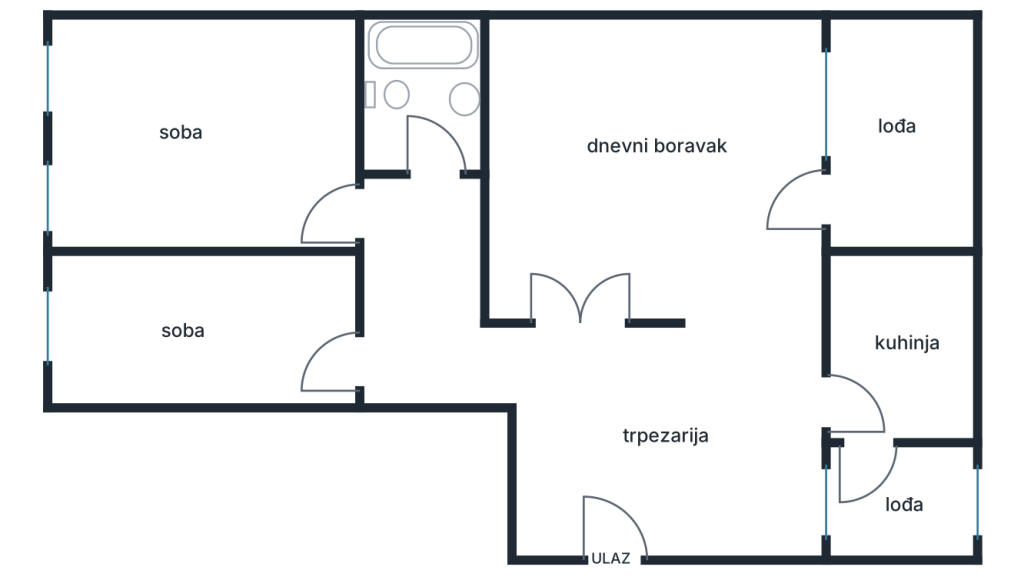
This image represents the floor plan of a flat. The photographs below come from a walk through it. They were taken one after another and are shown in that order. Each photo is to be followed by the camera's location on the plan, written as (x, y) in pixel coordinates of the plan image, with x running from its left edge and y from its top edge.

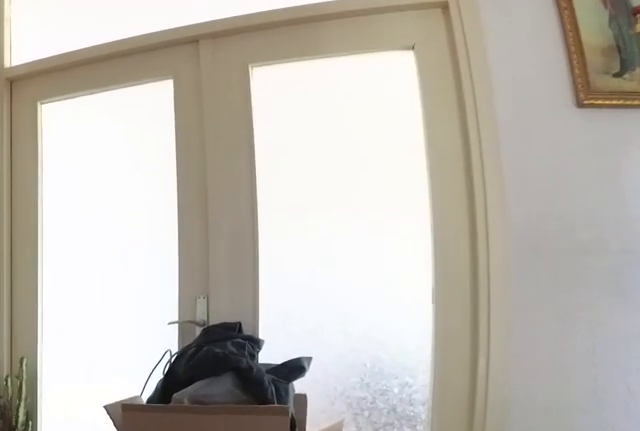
(609, 485)
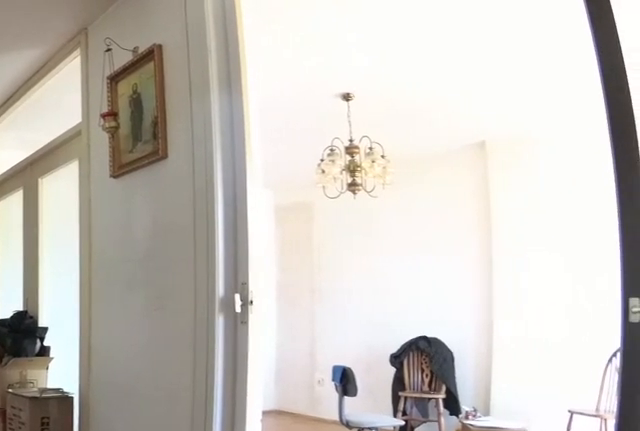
(793, 422)
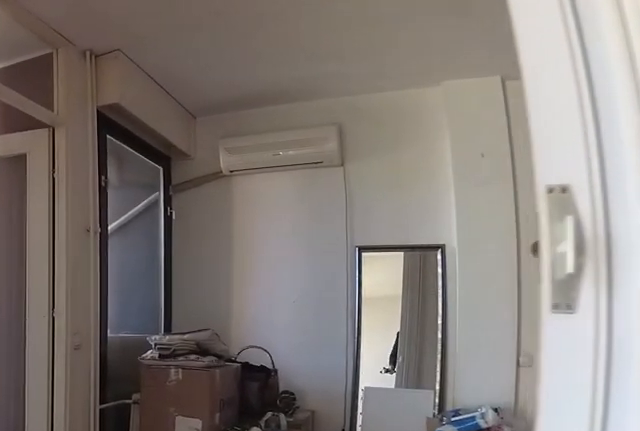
(714, 255)
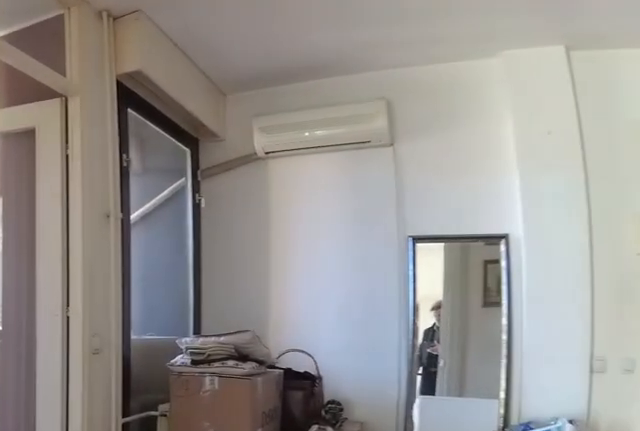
(719, 288)
